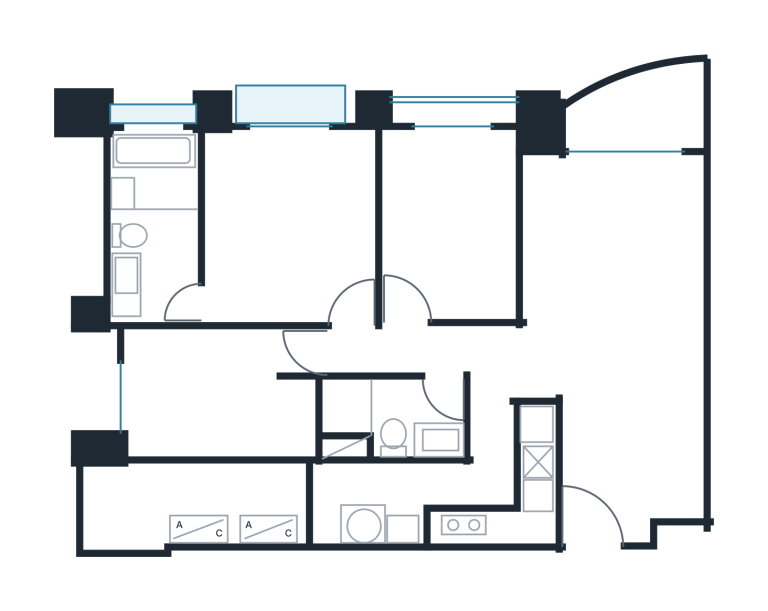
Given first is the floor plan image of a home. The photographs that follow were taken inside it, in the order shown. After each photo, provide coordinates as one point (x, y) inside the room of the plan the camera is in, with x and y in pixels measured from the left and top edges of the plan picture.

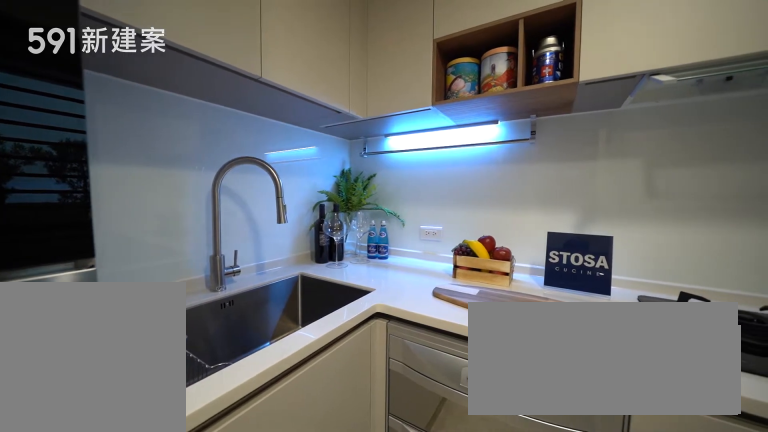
(487, 504)
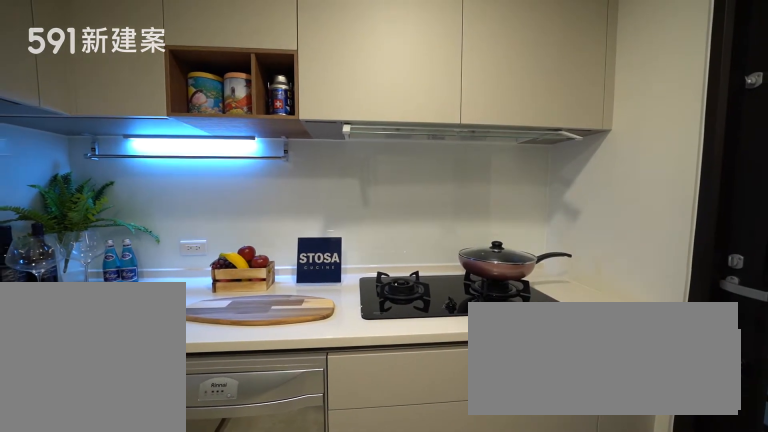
(487, 504)
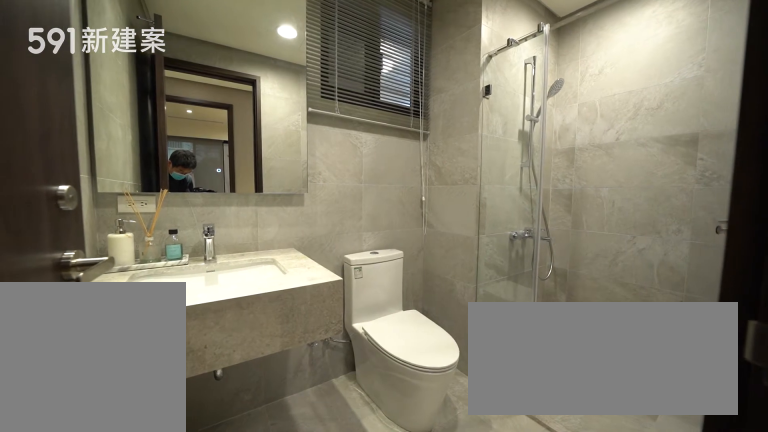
(393, 416)
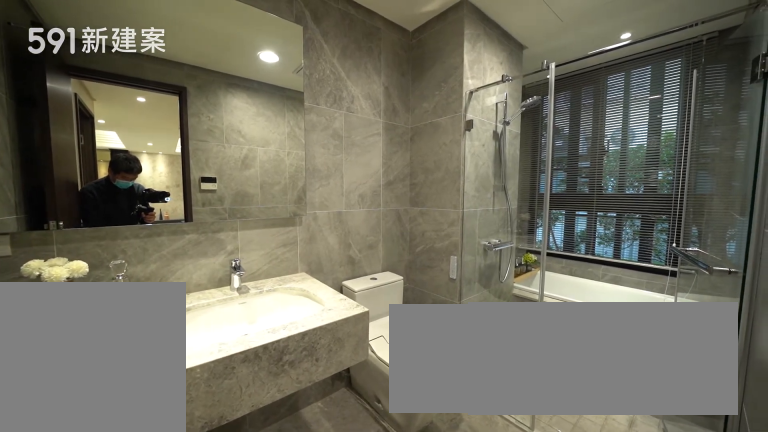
(156, 222)
